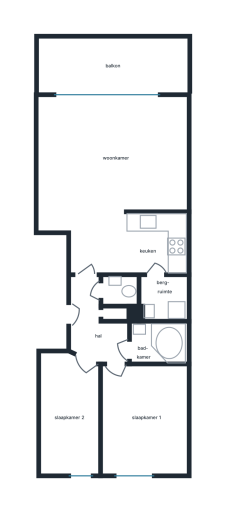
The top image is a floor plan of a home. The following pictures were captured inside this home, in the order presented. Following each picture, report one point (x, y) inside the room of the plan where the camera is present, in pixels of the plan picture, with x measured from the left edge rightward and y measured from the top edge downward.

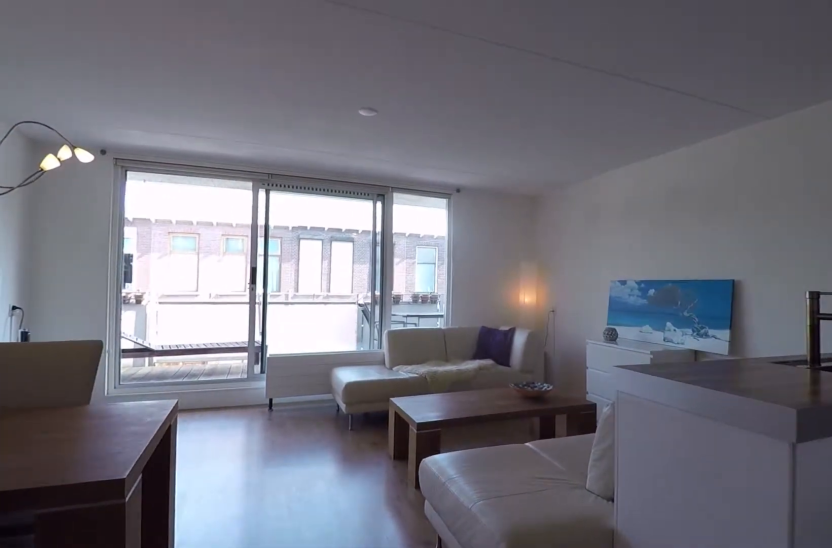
(121, 240)
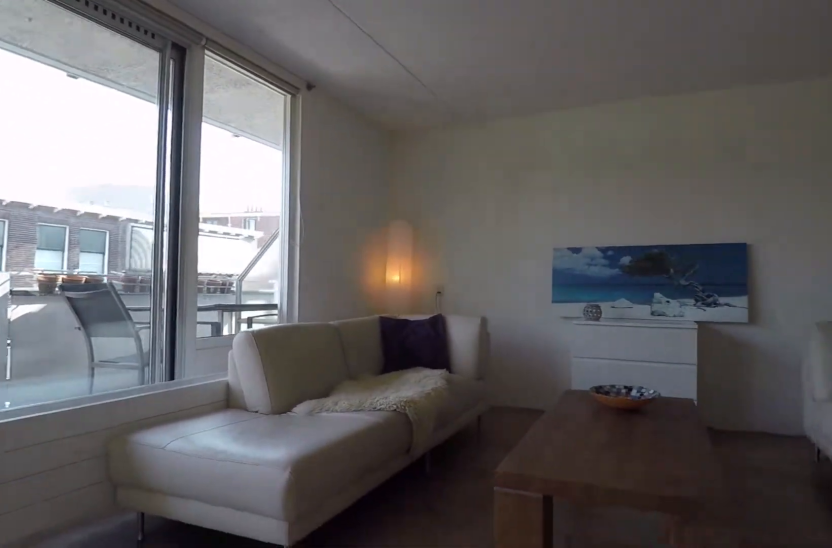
(113, 154)
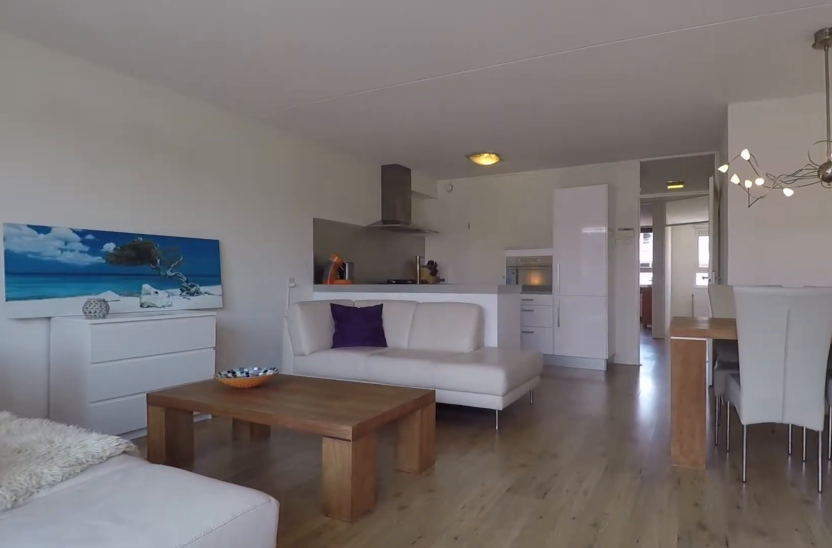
(113, 154)
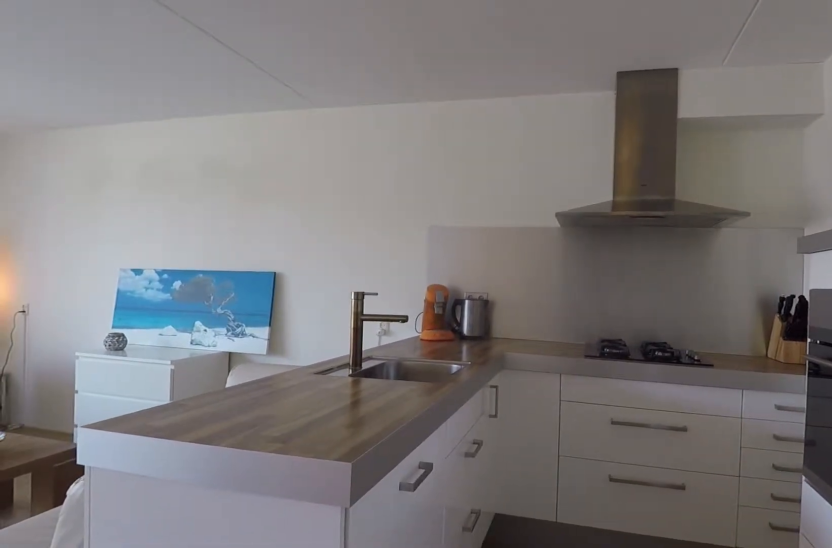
(122, 240)
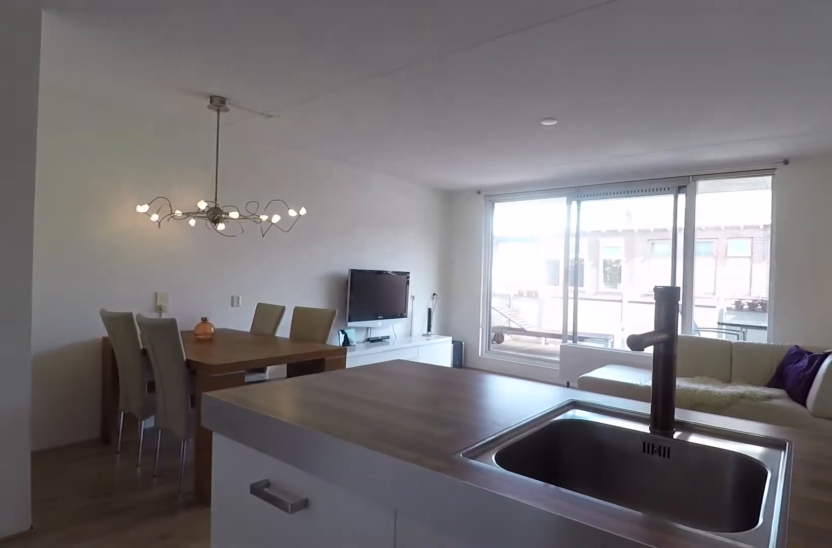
(122, 240)
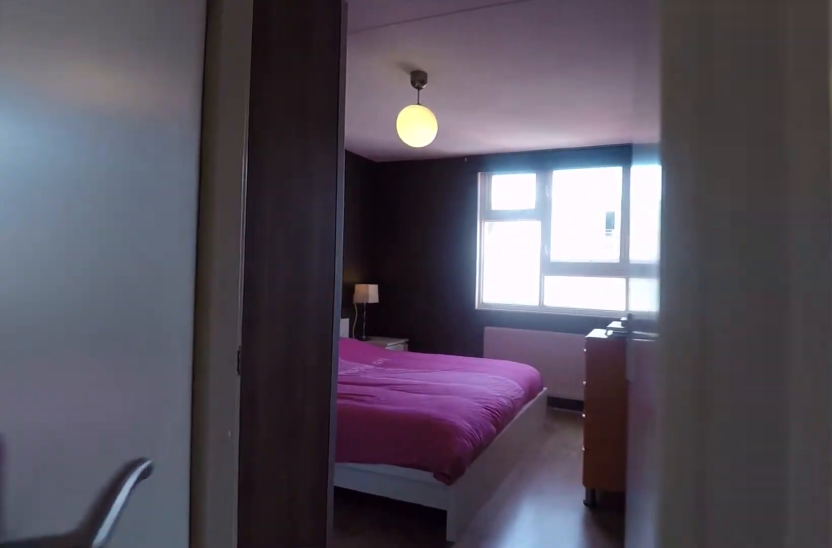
(95, 325)
